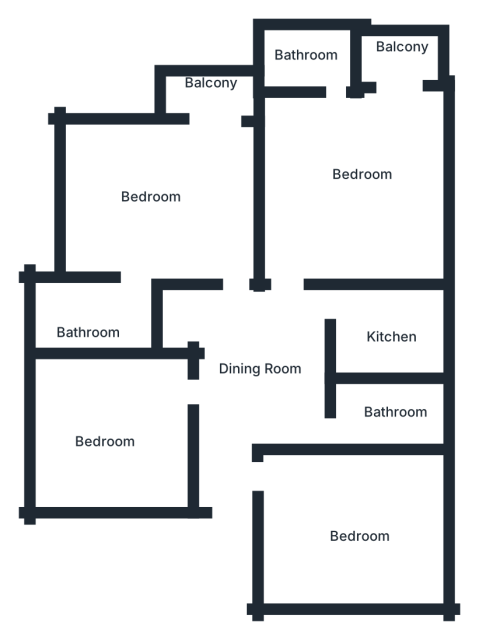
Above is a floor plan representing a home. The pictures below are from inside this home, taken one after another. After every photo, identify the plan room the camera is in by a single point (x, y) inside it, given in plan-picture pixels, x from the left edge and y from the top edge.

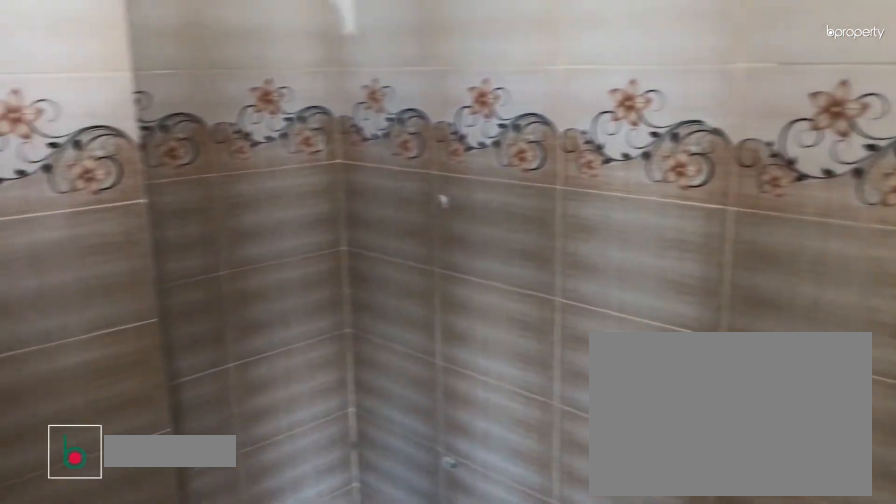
(302, 57)
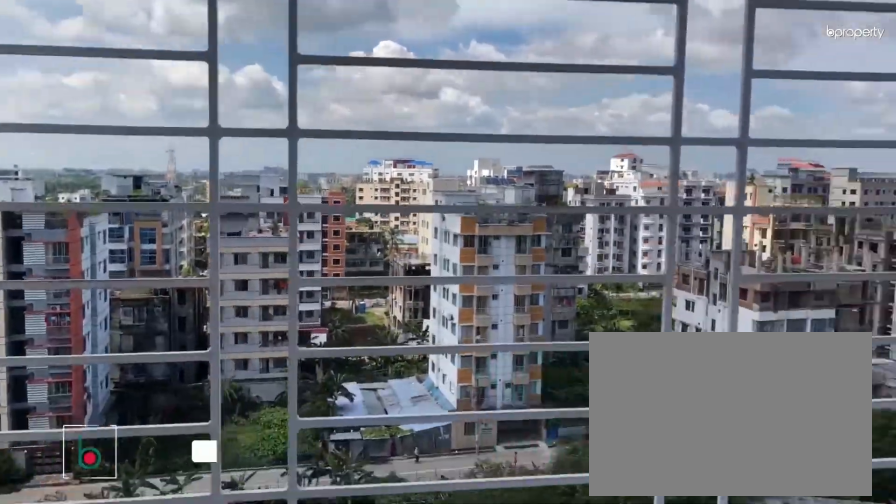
(396, 52)
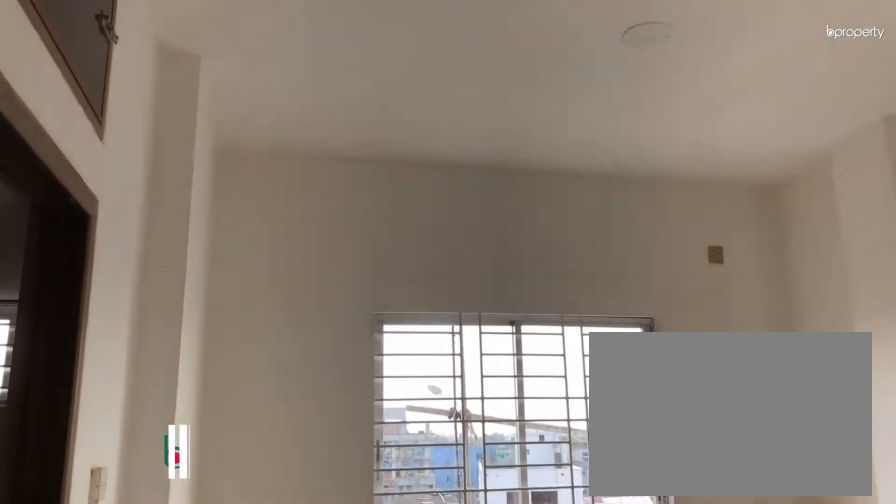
(159, 207)
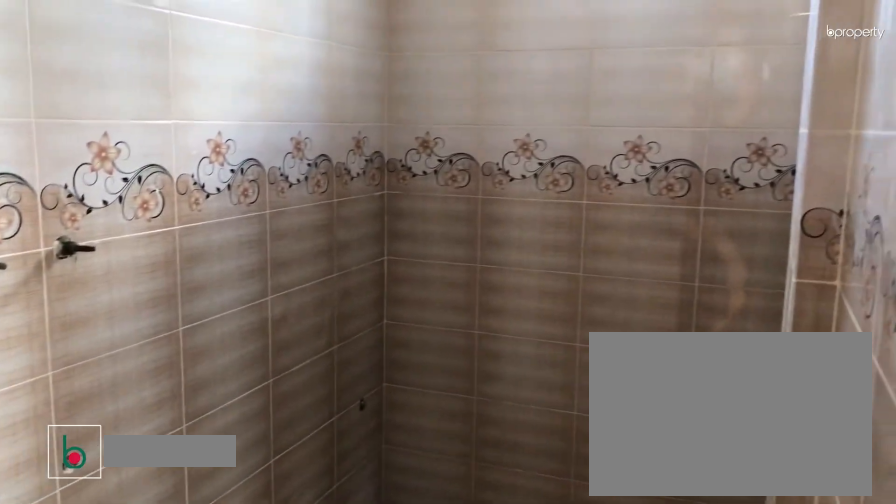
(97, 317)
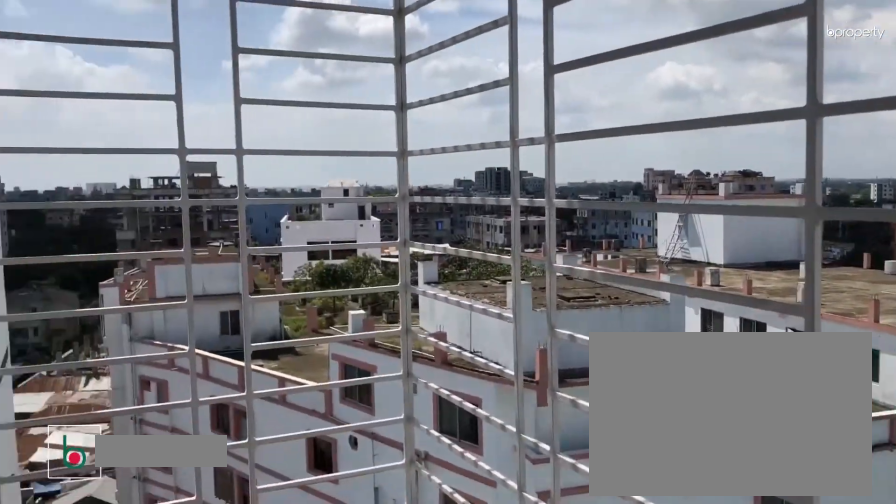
(203, 96)
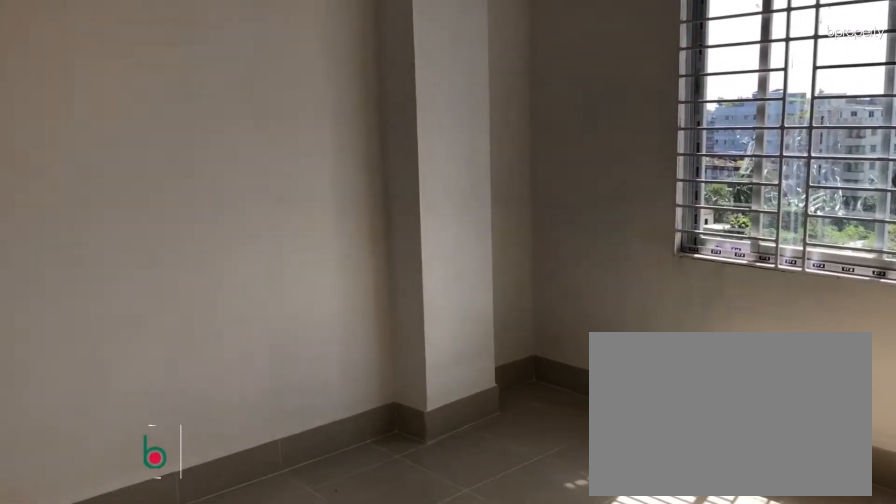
(108, 434)
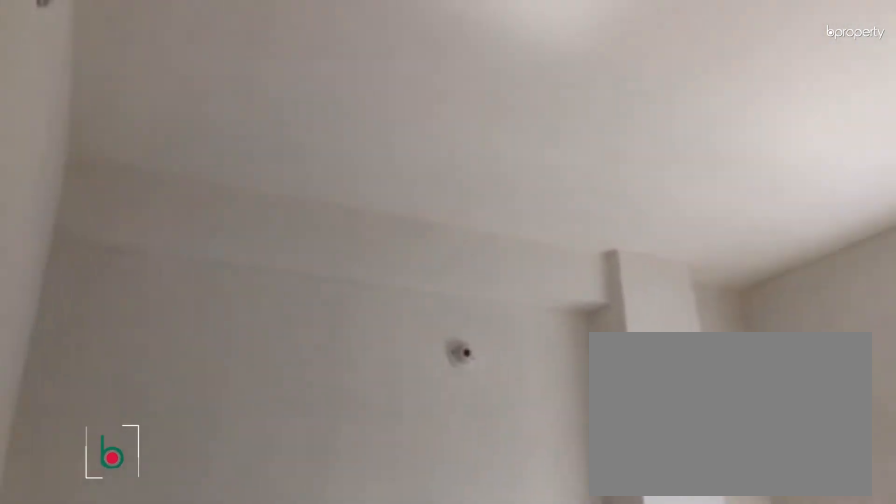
(108, 434)
